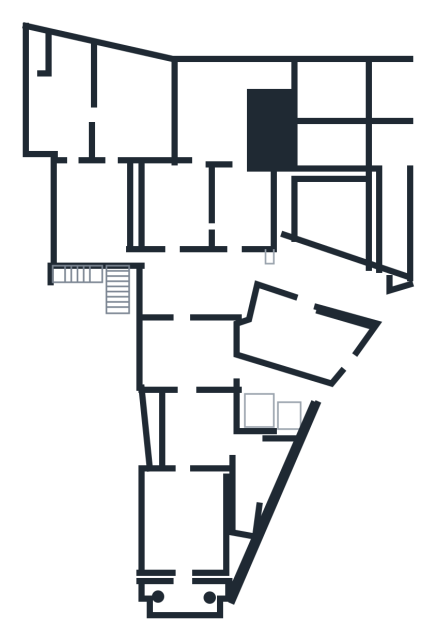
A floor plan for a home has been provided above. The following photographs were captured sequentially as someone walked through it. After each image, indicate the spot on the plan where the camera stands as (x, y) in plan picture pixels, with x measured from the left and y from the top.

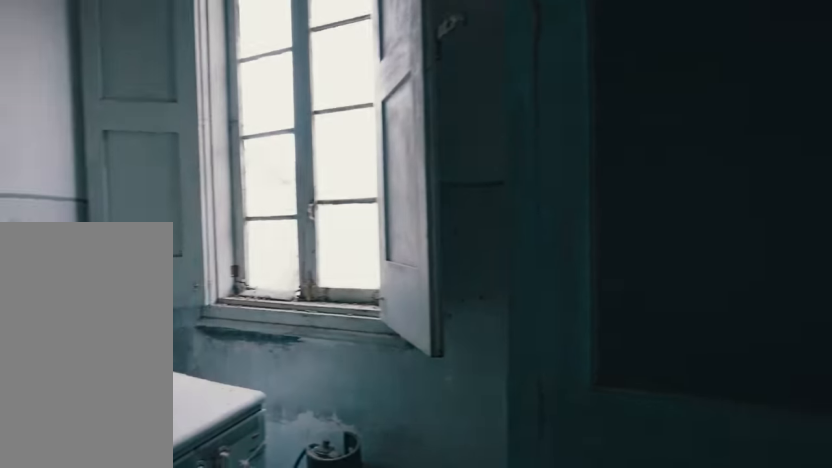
(119, 114)
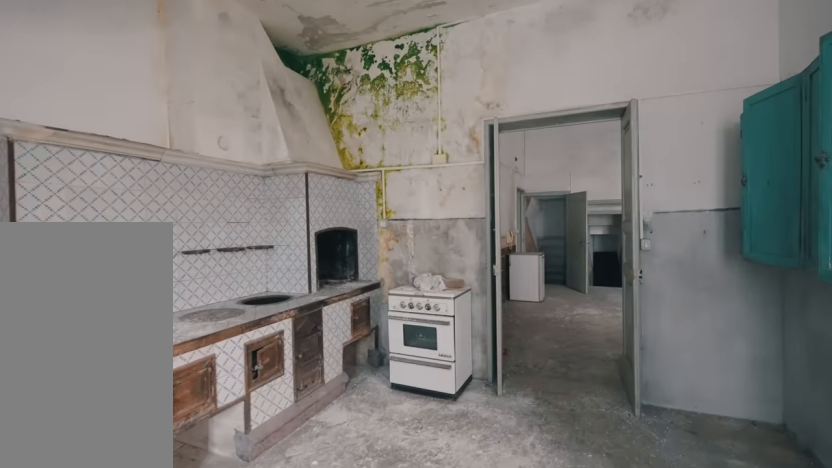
(119, 114)
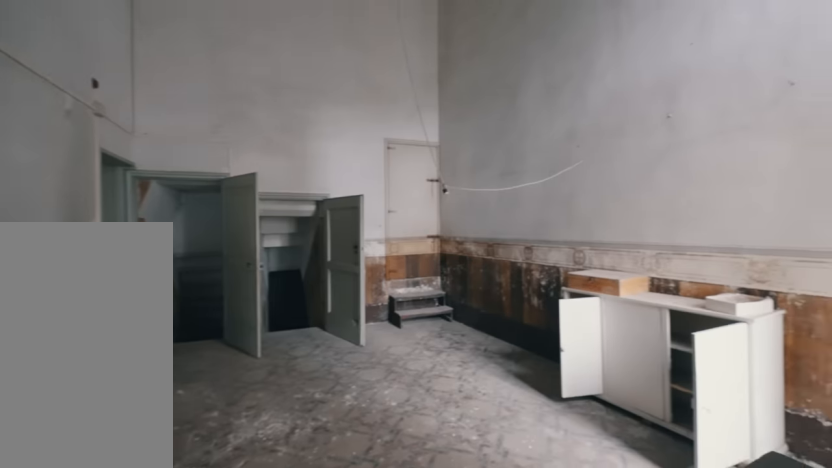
(90, 213)
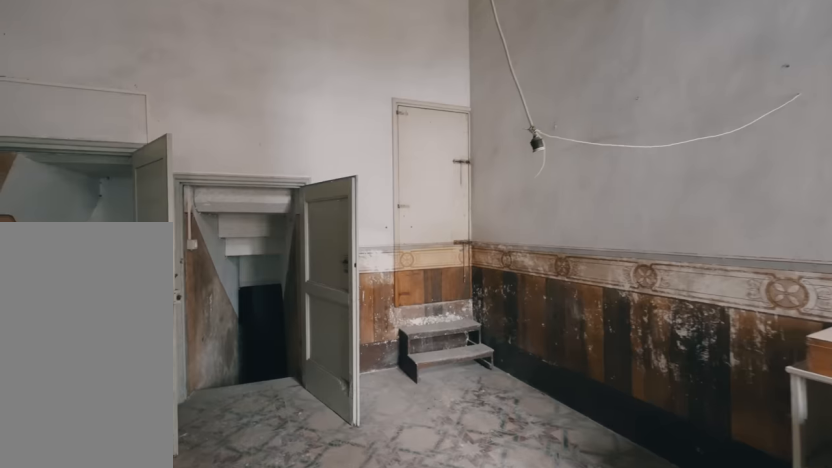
(90, 213)
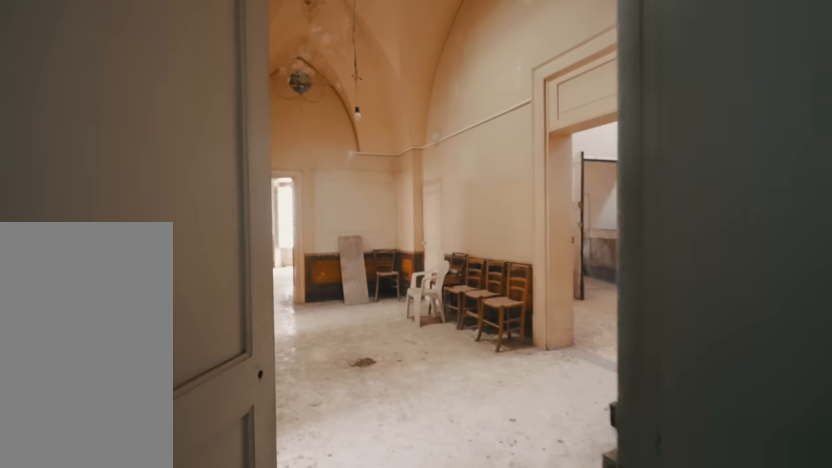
(135, 246)
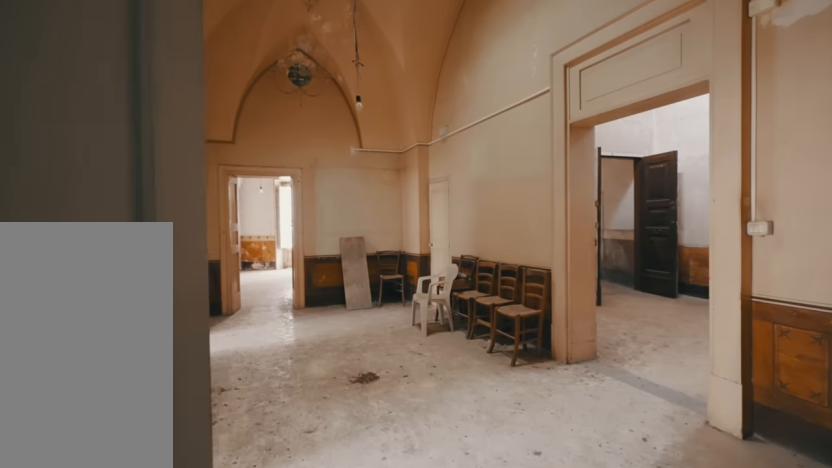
(164, 267)
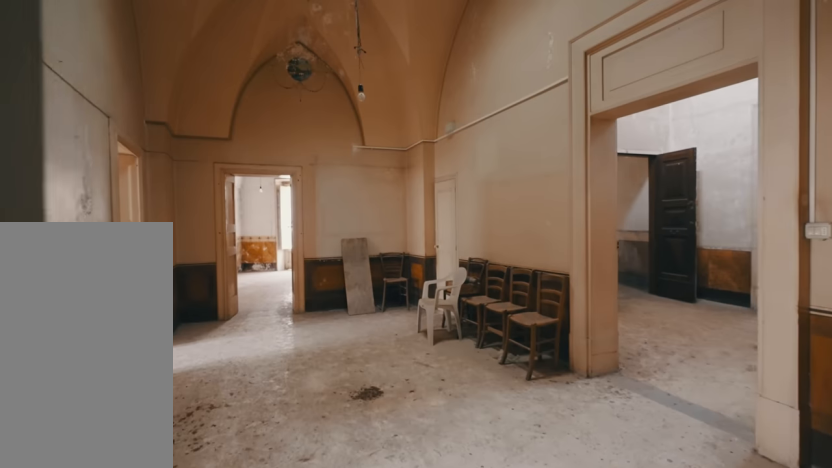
(186, 284)
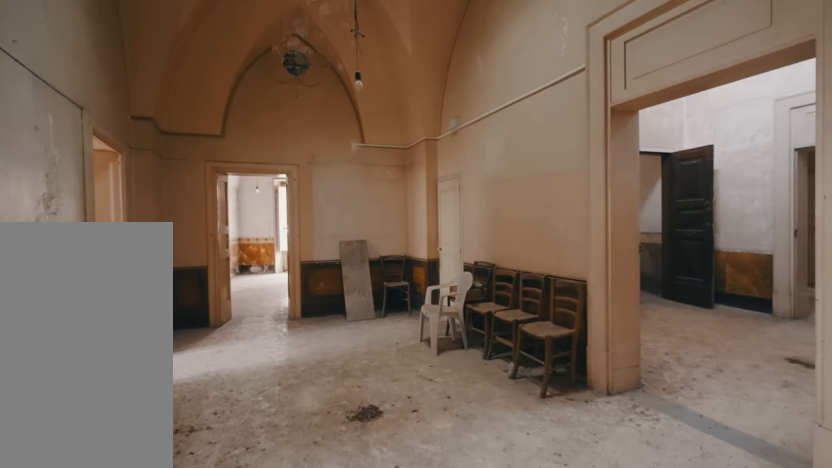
(193, 288)
